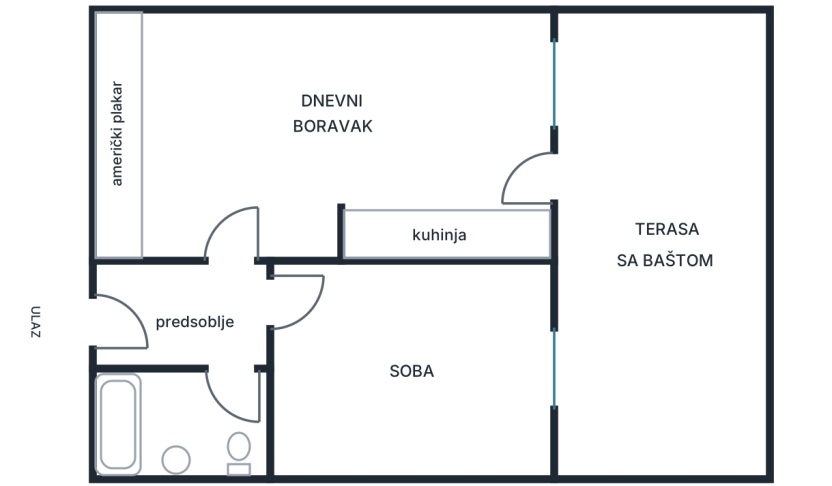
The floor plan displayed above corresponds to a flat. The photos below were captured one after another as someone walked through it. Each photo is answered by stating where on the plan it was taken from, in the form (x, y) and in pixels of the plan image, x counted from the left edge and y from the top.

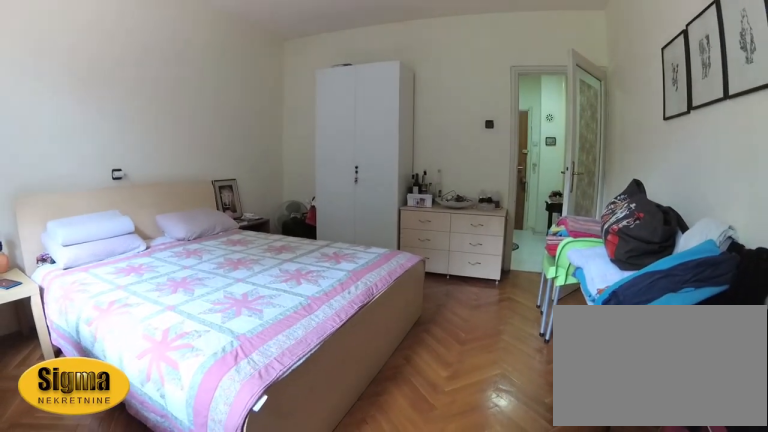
(530, 306)
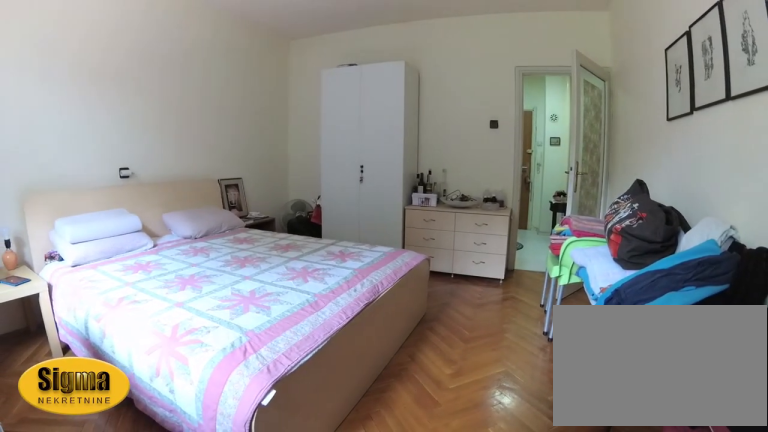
(529, 306)
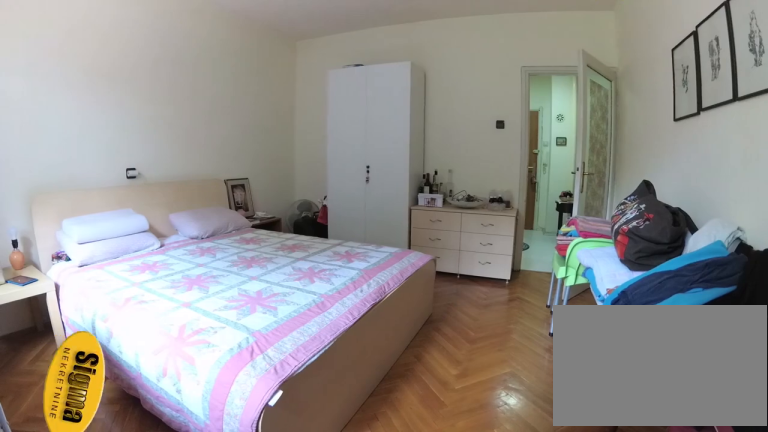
(529, 306)
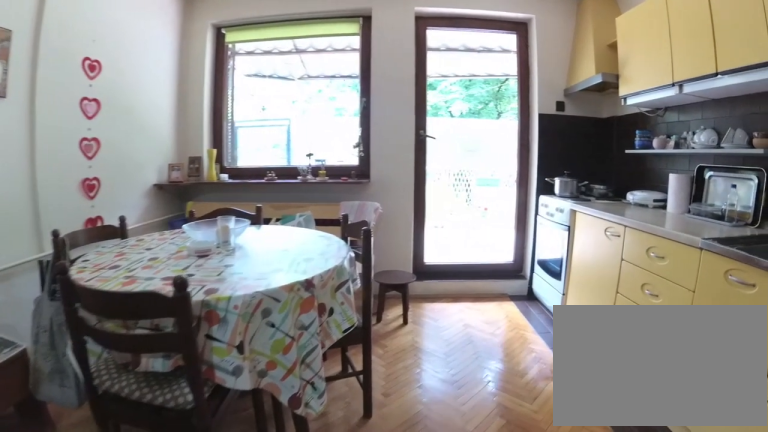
(344, 152)
